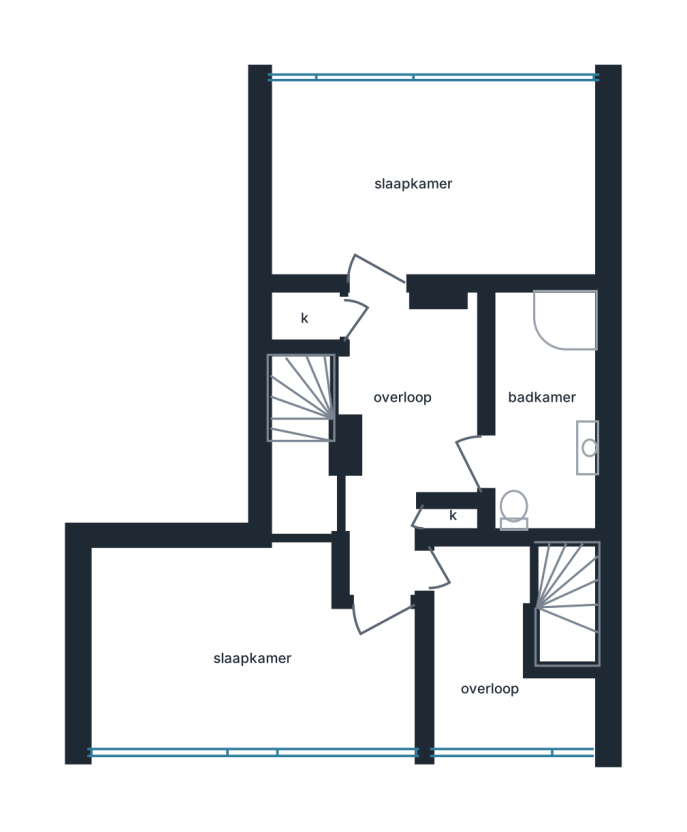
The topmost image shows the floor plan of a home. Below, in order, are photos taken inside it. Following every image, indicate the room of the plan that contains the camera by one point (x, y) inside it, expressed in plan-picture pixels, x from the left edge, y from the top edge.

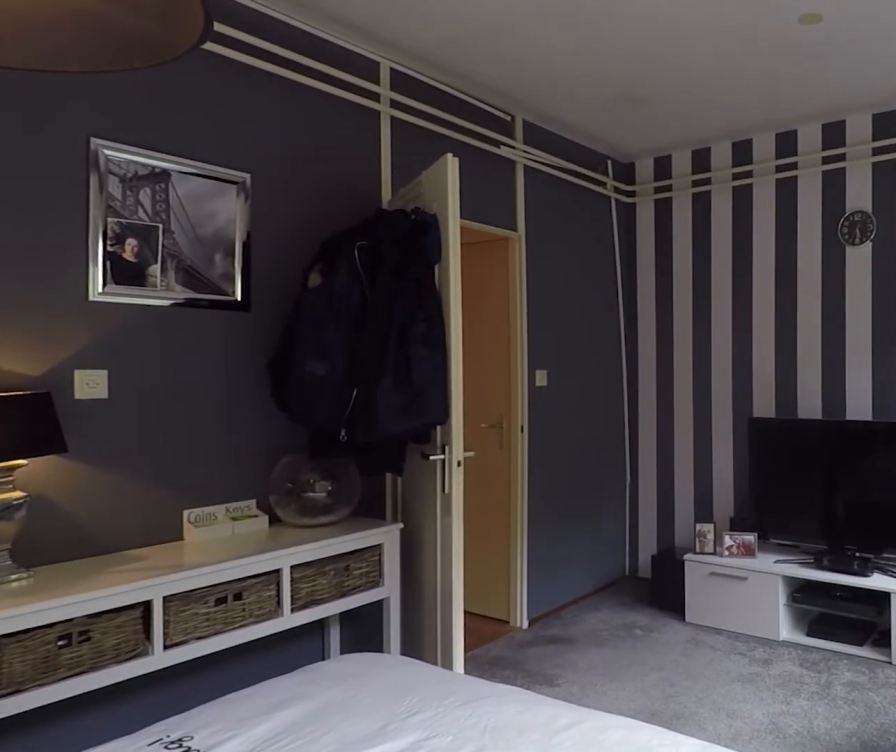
(435, 183)
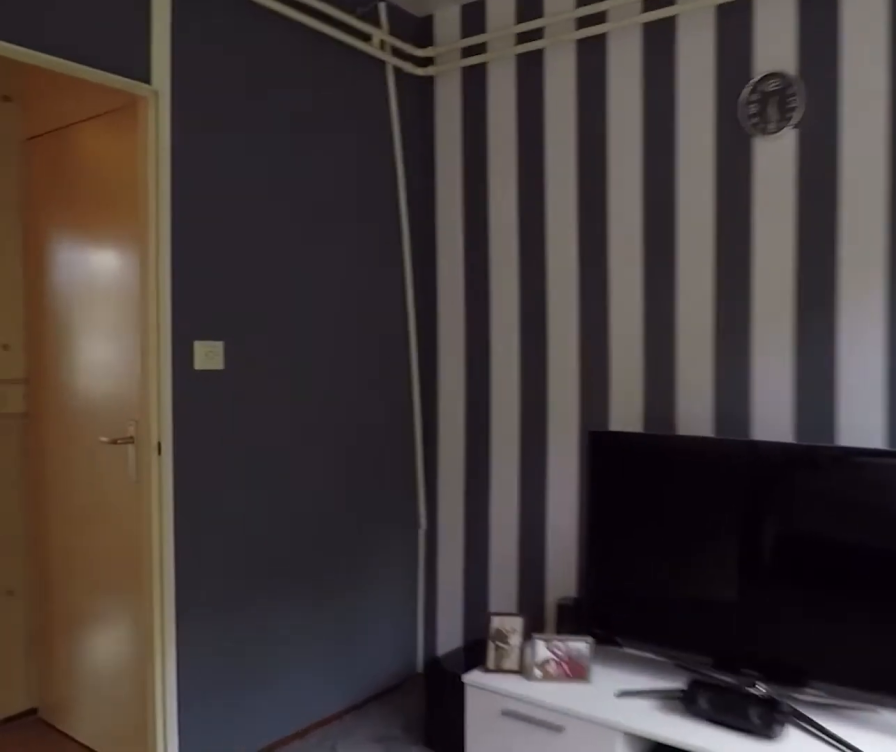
(435, 183)
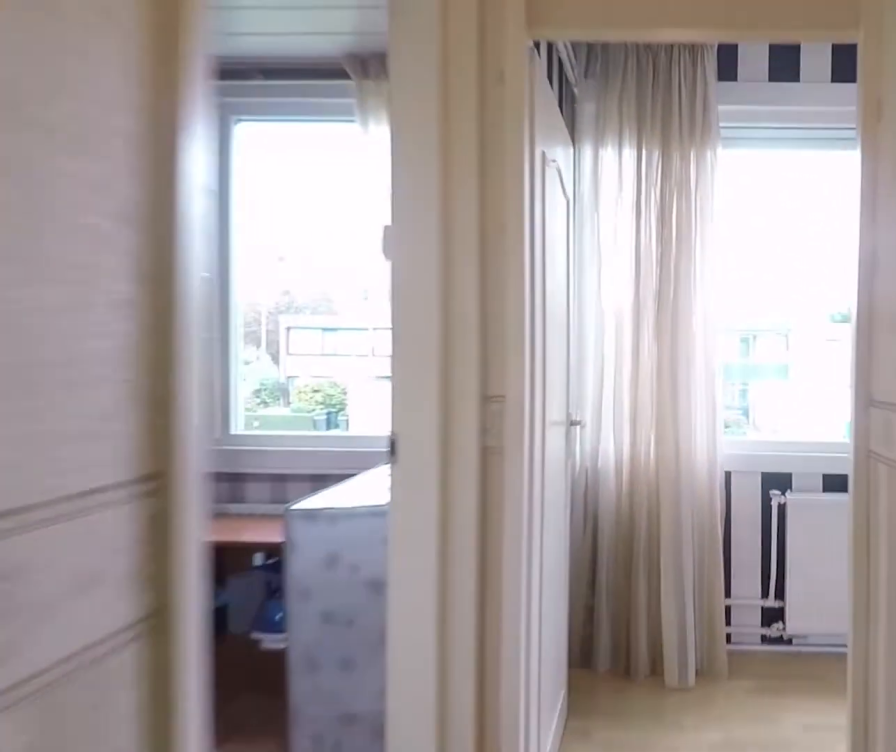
(405, 427)
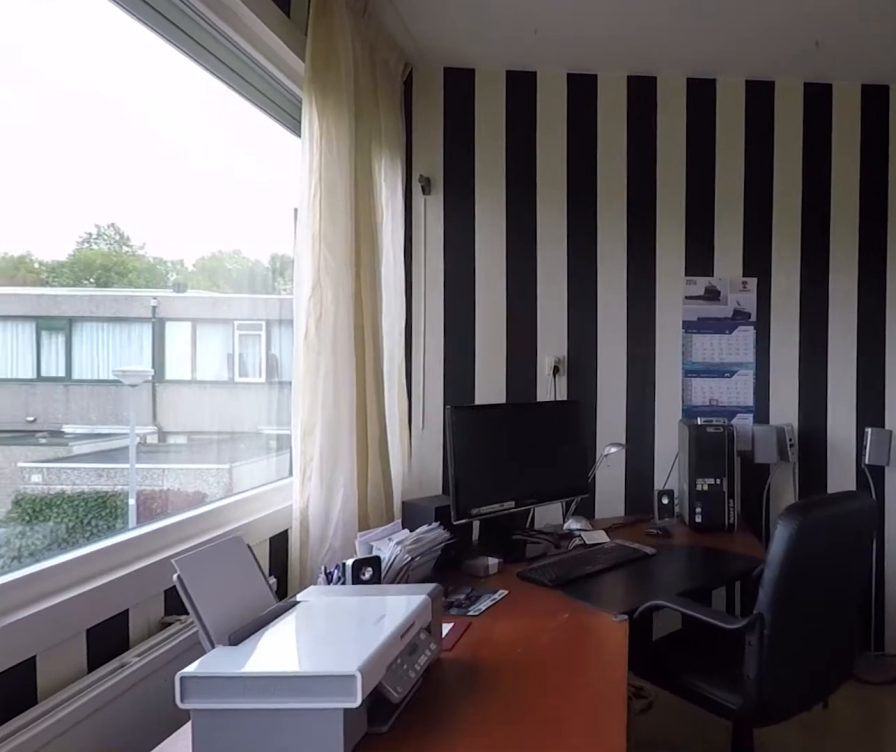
(353, 670)
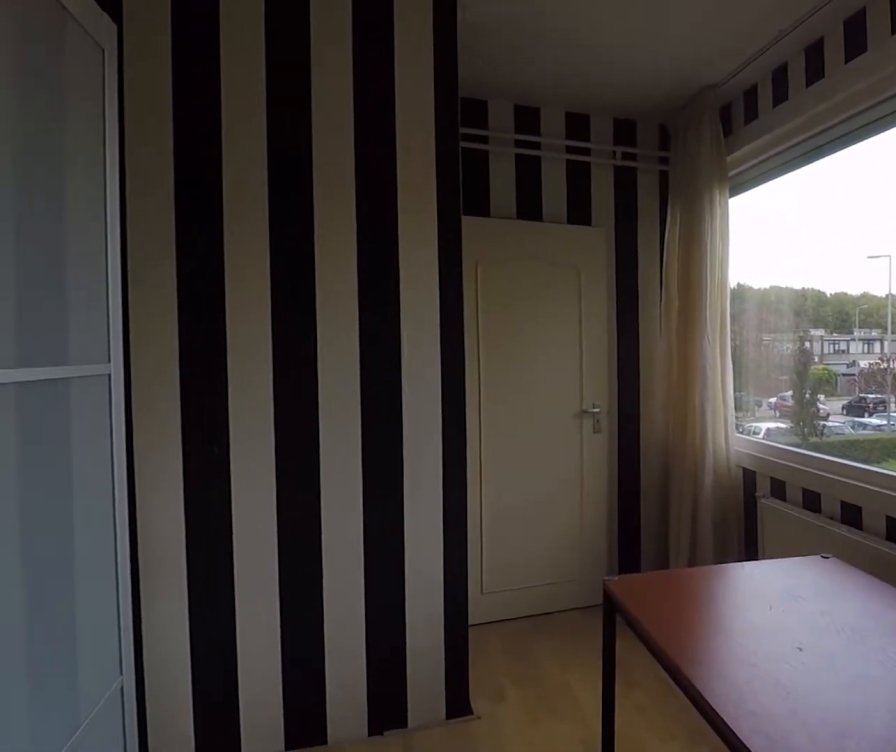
(353, 670)
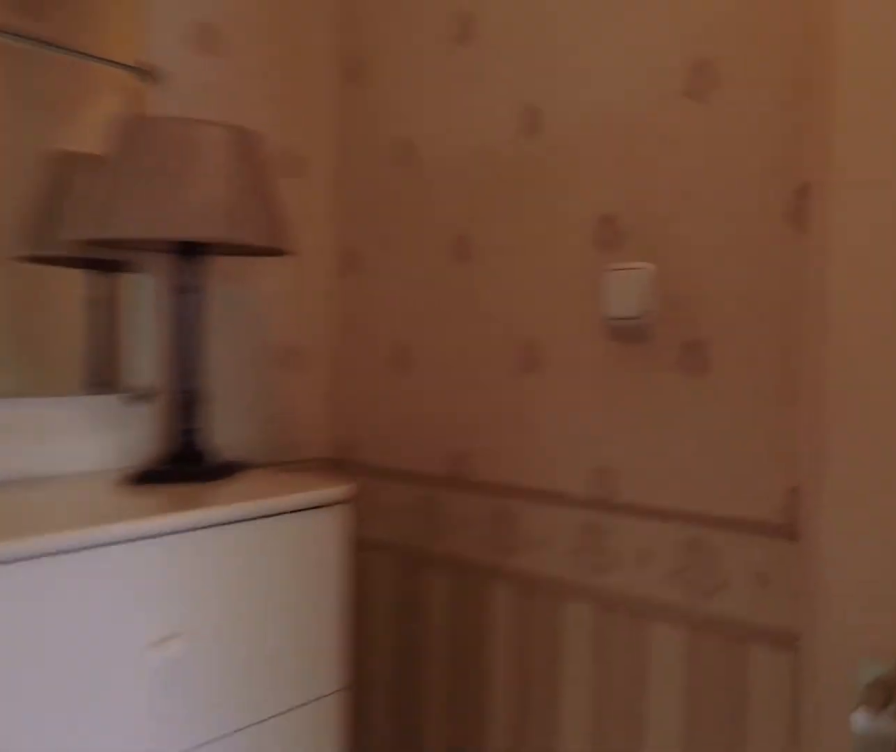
(406, 427)
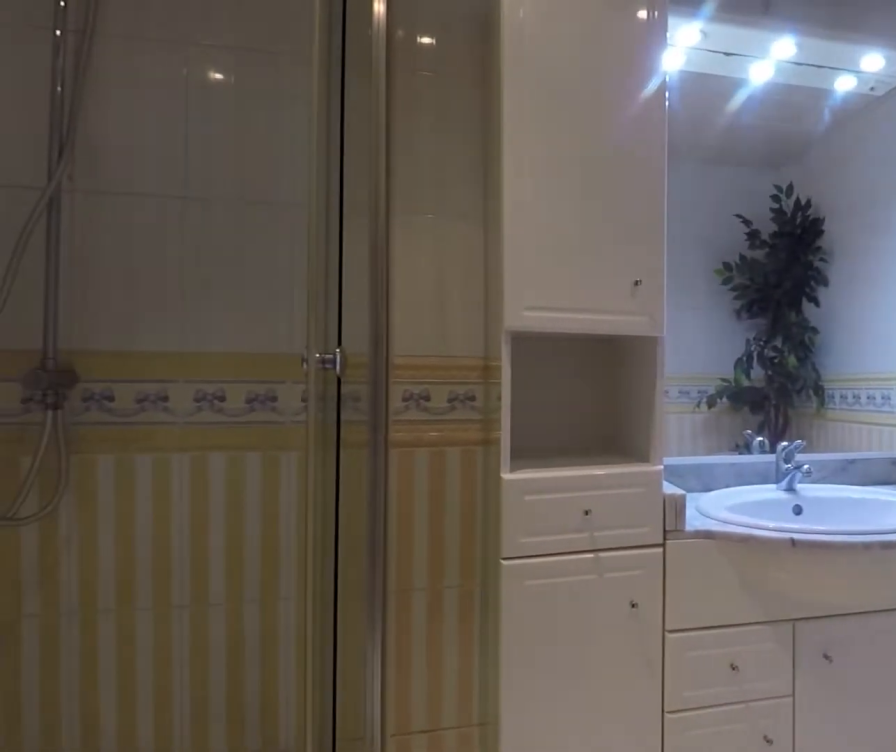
(562, 515)
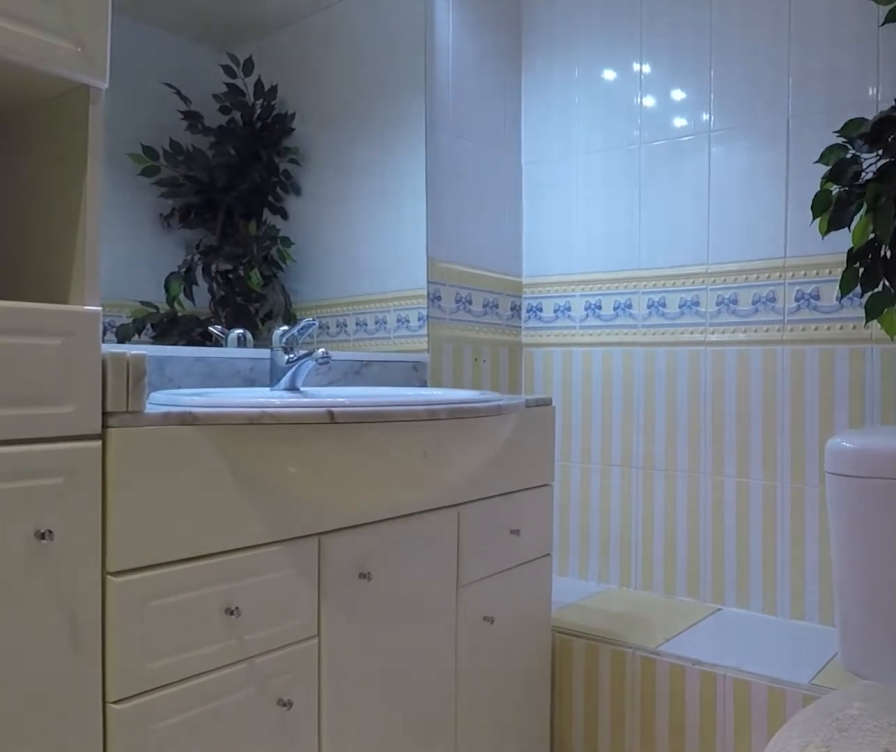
(523, 417)
